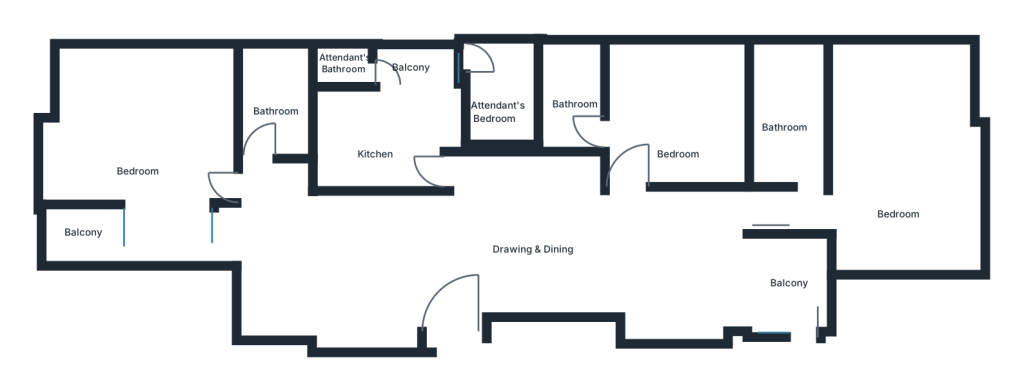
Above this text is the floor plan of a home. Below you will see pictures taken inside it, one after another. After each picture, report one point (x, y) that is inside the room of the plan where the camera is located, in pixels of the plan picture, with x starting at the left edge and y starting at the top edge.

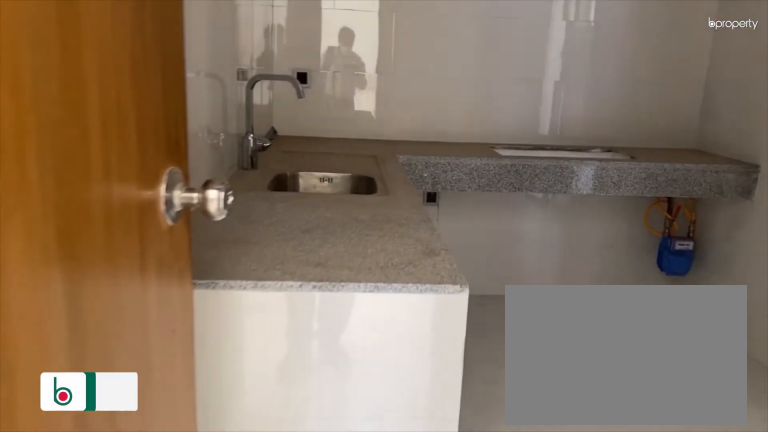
(378, 129)
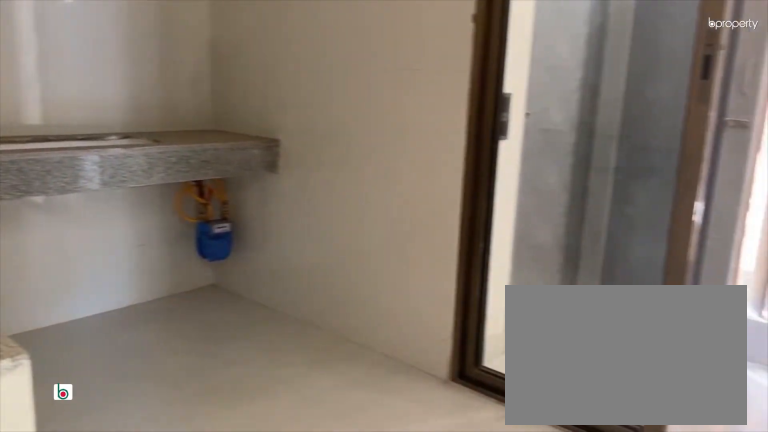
(378, 129)
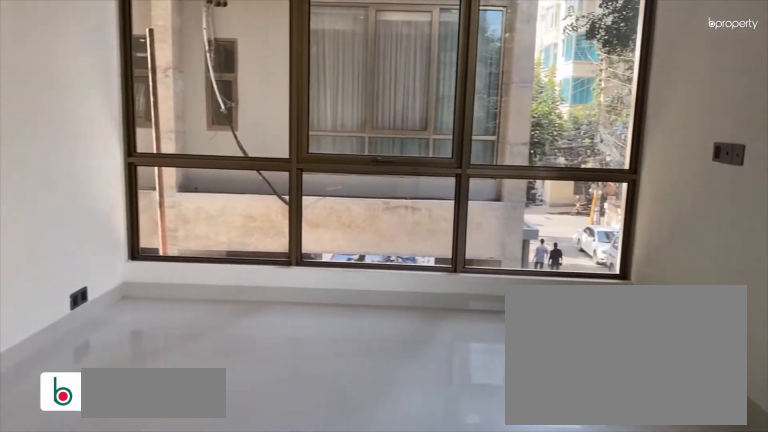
(896, 152)
